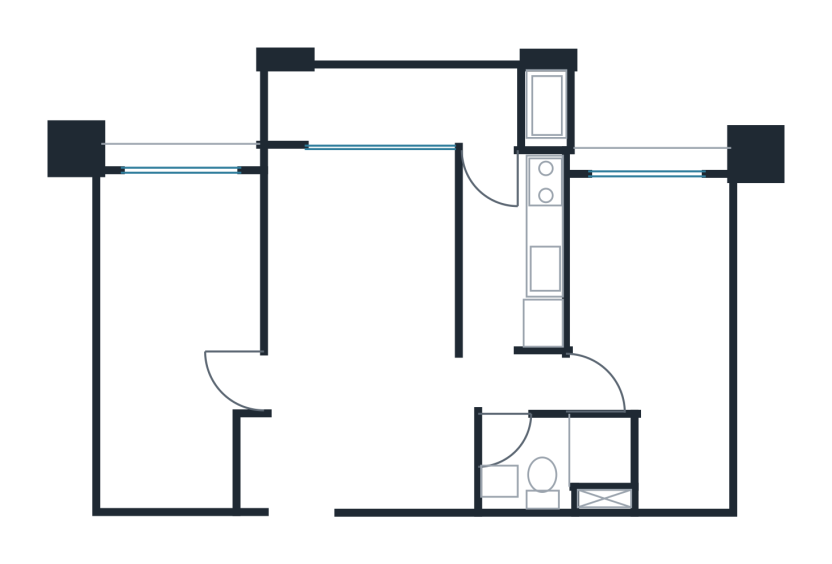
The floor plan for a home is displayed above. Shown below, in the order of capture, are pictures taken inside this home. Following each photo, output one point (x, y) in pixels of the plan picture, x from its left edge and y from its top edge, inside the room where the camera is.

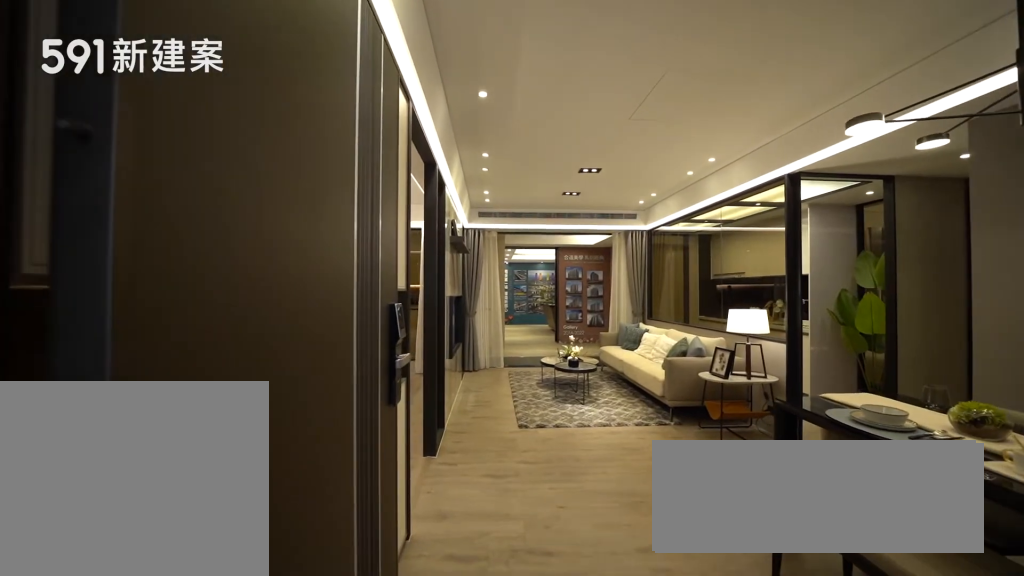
(285, 459)
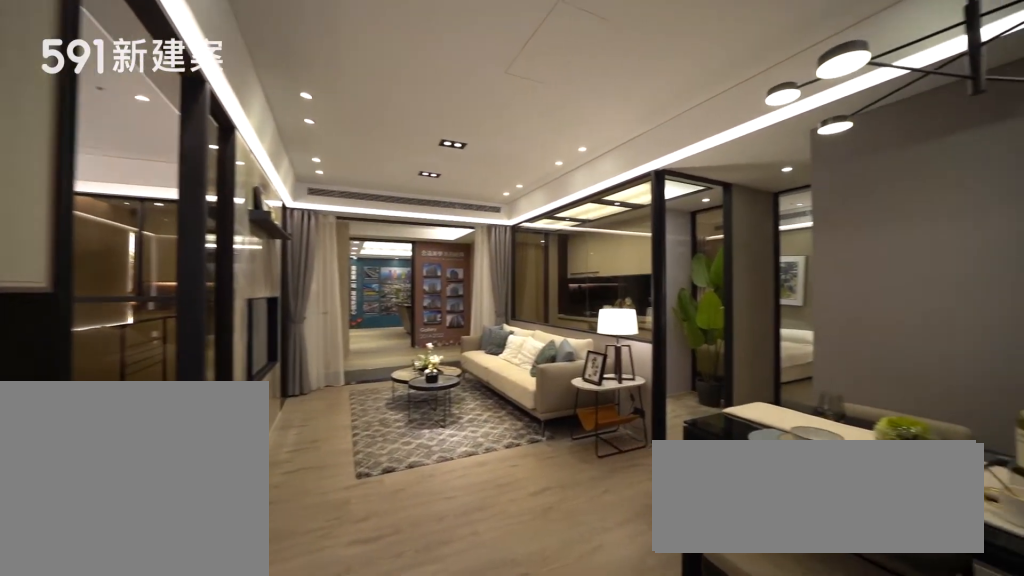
(285, 459)
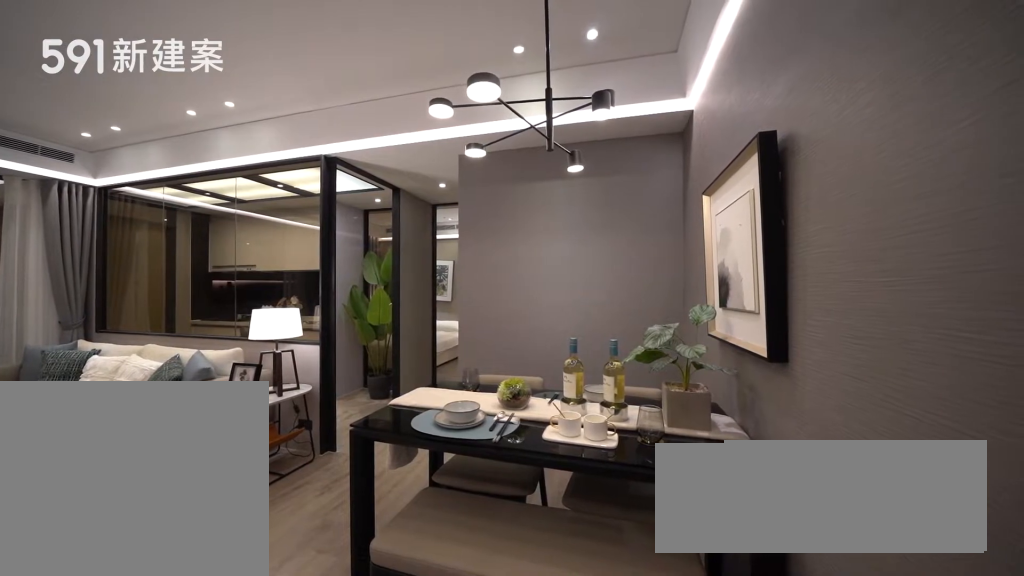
(412, 445)
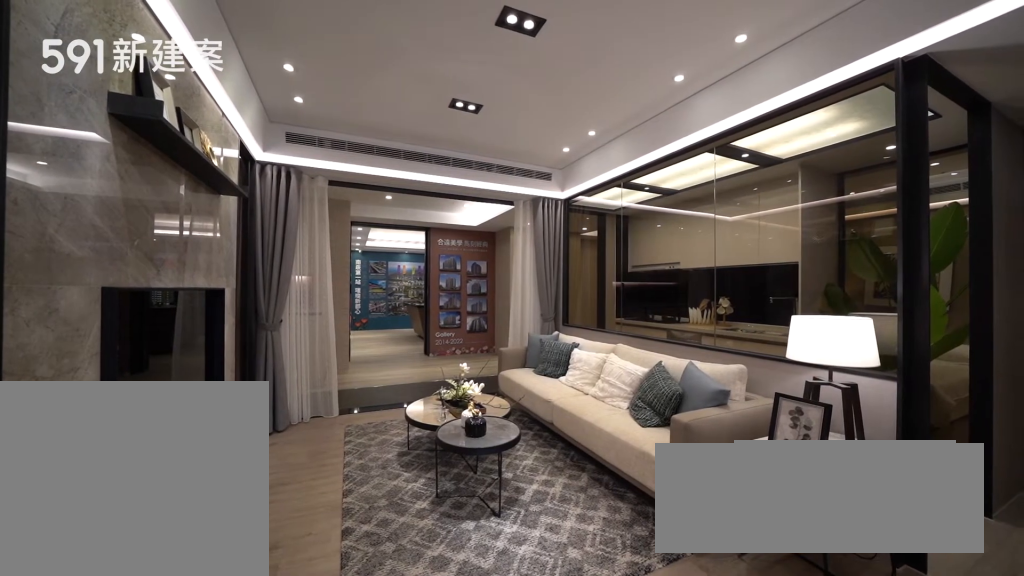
(362, 258)
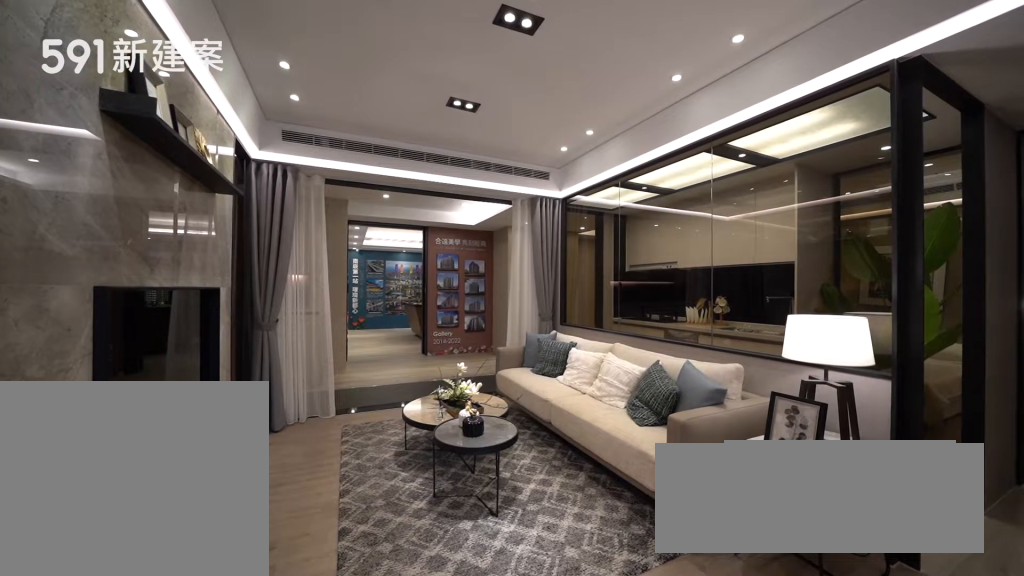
(362, 258)
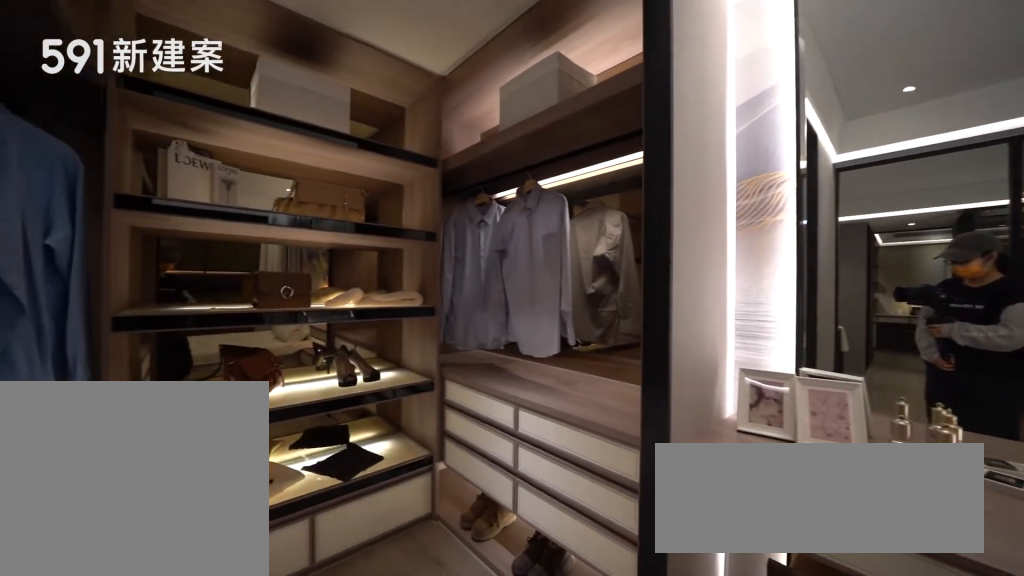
(179, 333)
